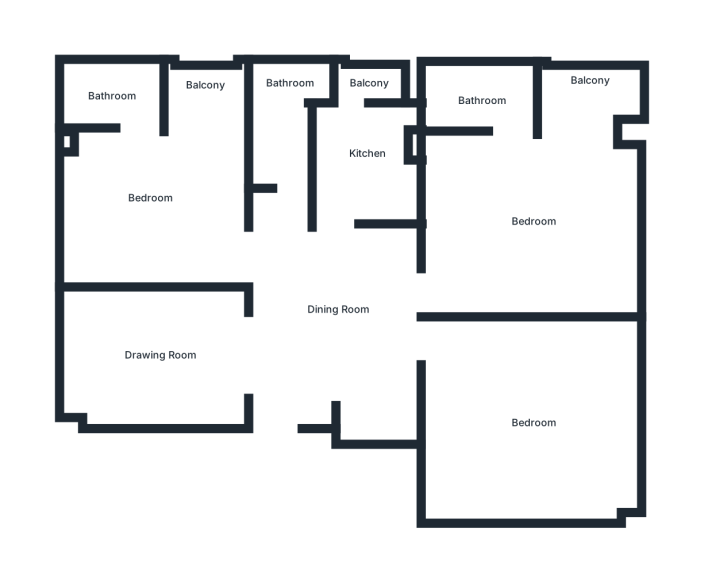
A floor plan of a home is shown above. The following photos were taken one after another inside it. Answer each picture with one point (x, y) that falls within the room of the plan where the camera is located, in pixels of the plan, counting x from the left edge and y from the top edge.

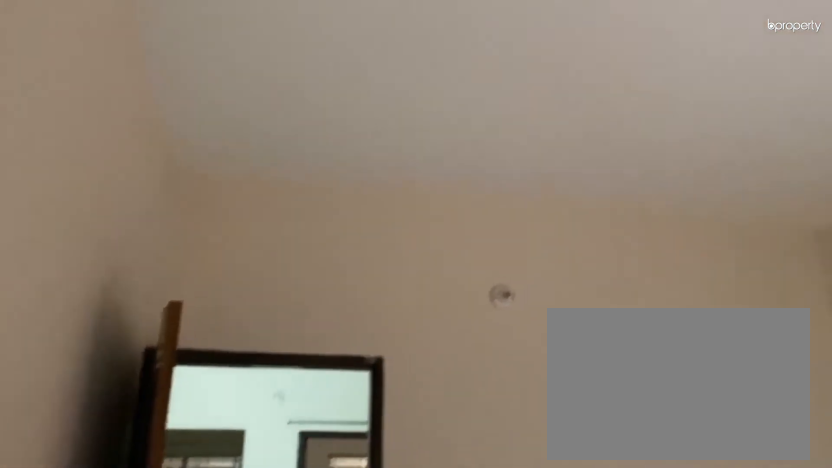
(524, 185)
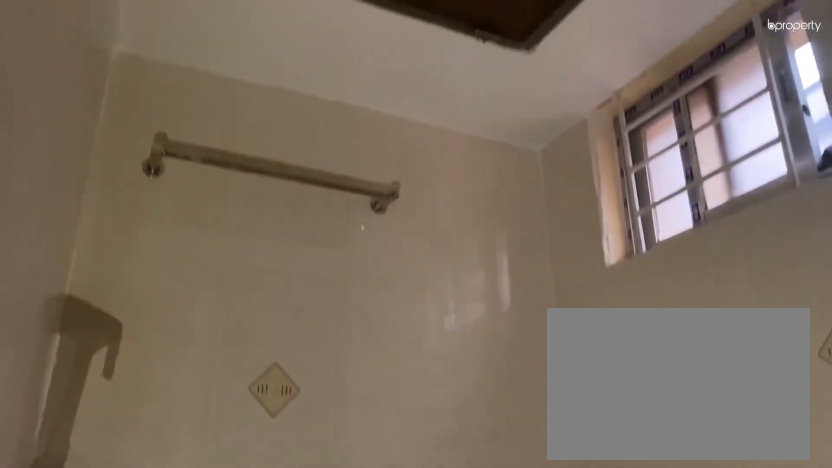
(483, 96)
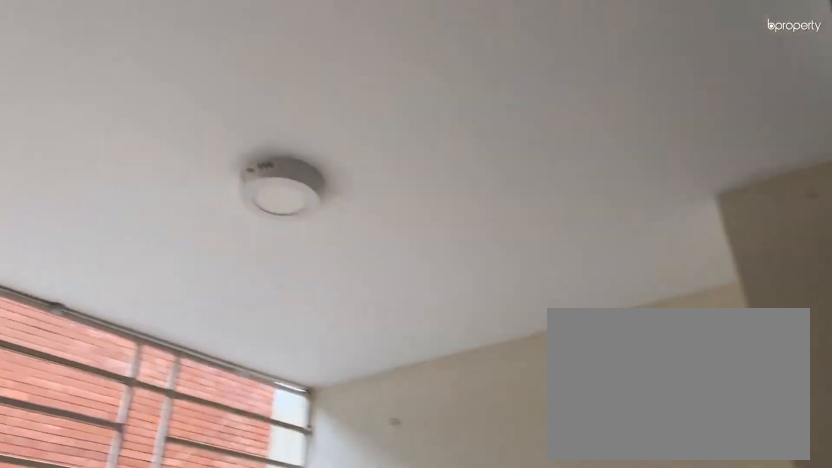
(580, 92)
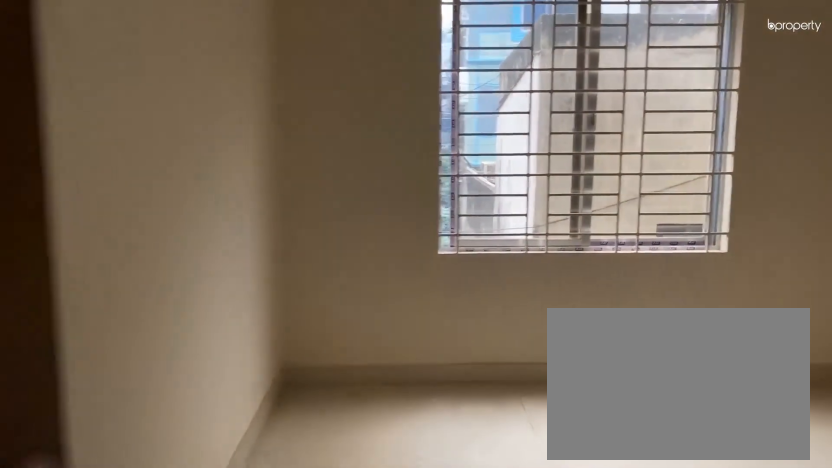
(528, 432)
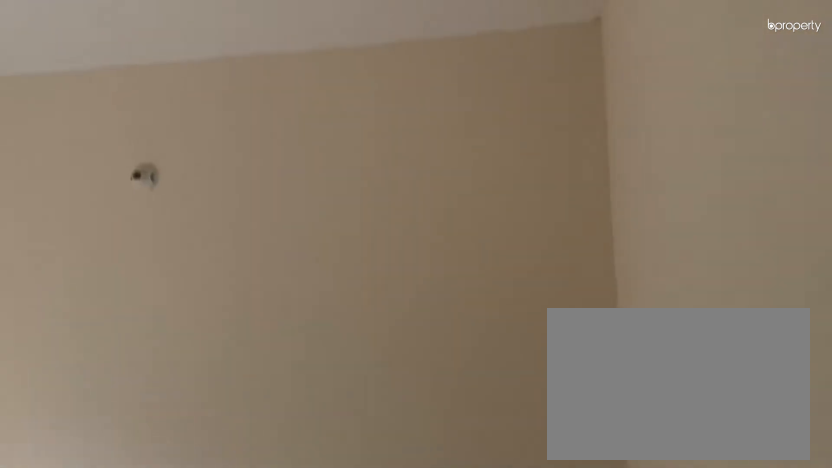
(528, 432)
